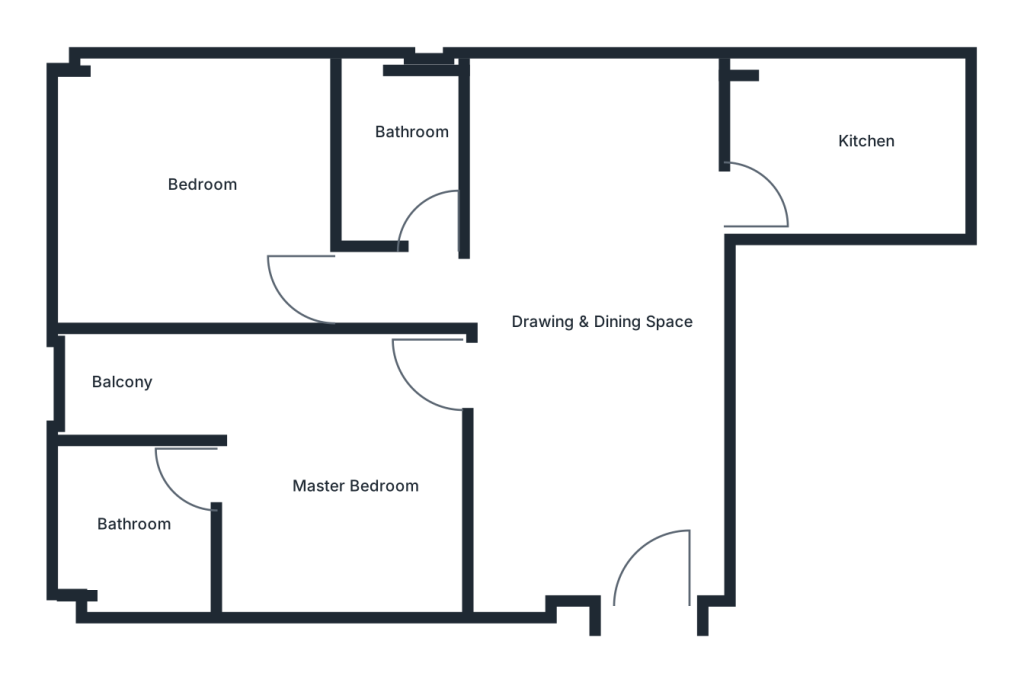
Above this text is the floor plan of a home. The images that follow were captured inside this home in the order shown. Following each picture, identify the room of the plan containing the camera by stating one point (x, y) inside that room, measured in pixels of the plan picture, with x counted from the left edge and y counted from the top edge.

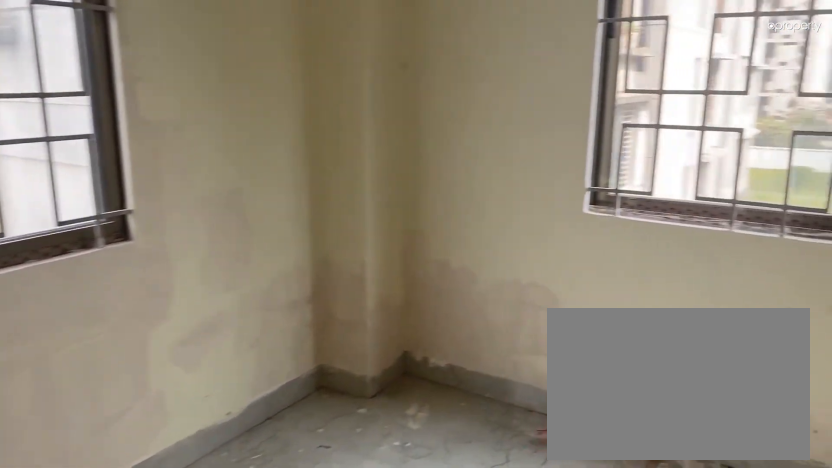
(193, 168)
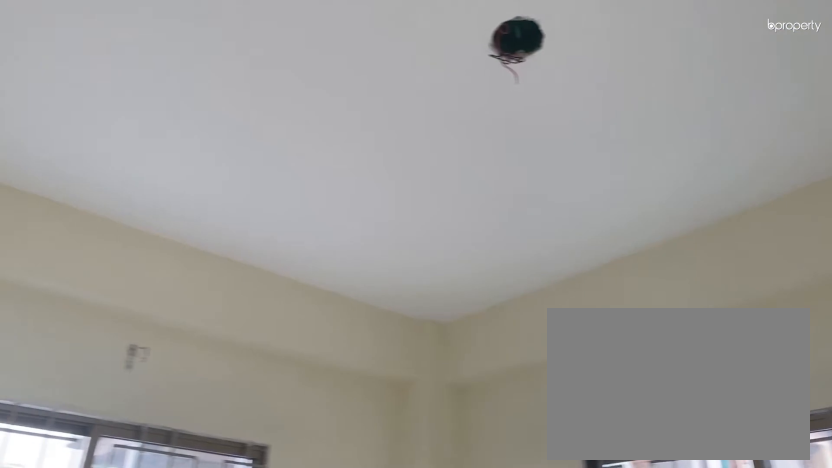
(193, 168)
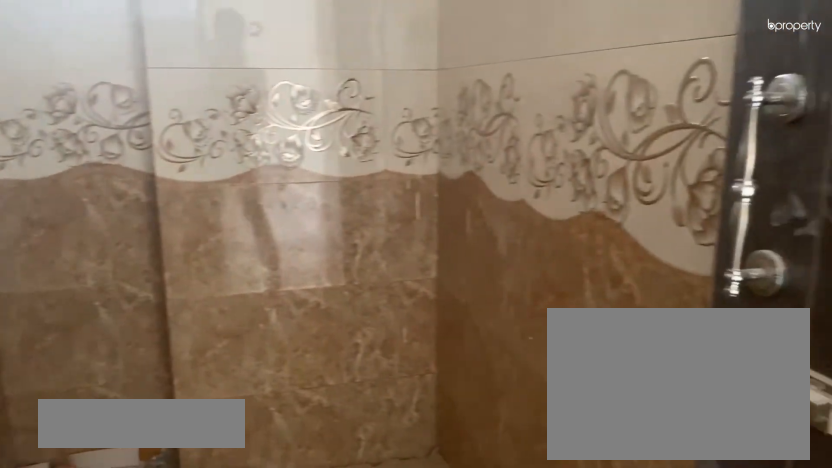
(422, 233)
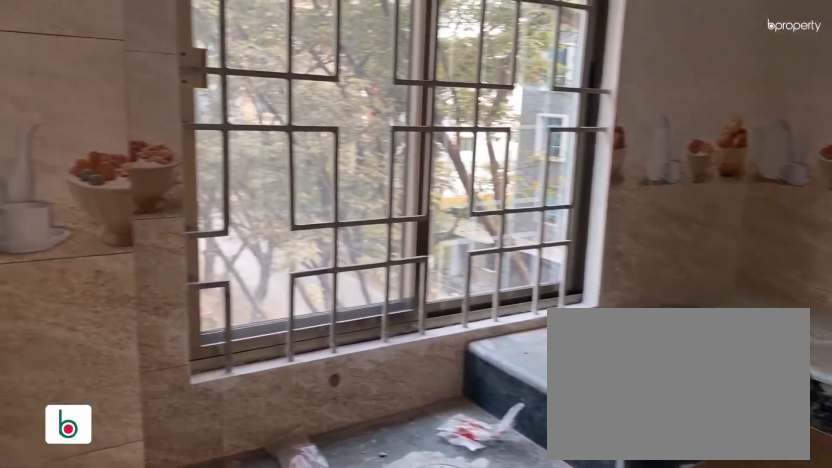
(836, 164)
